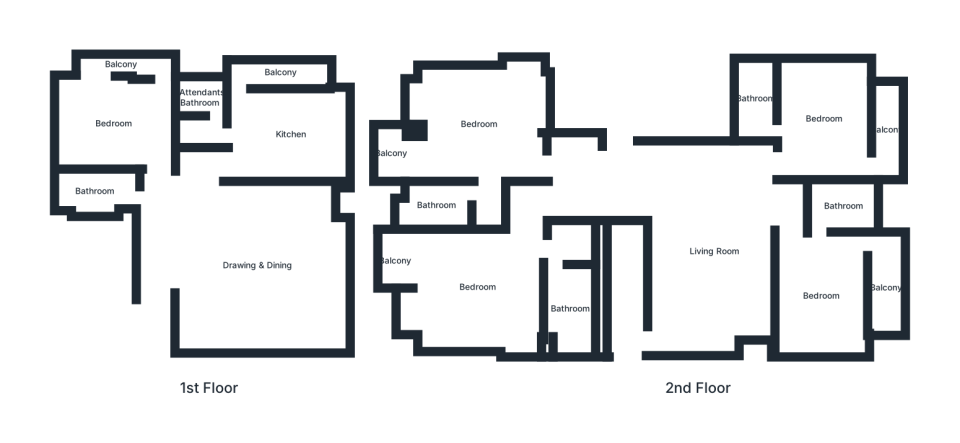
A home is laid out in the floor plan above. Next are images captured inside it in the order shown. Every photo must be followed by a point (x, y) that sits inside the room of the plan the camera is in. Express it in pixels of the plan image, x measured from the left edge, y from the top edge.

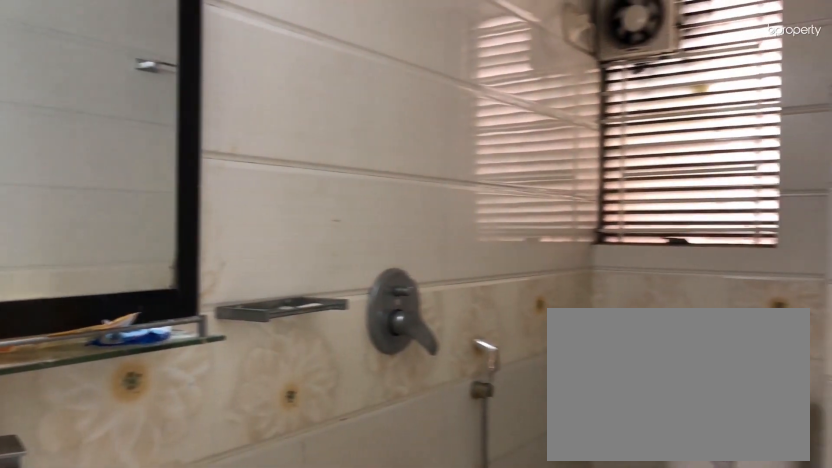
(435, 205)
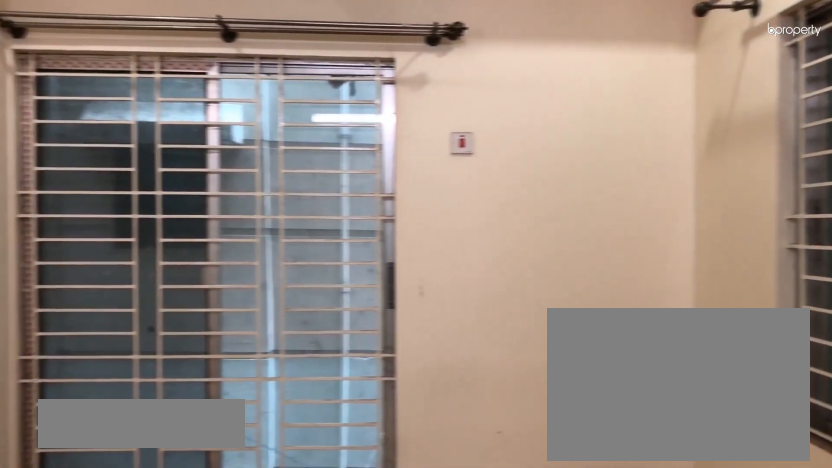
(824, 119)
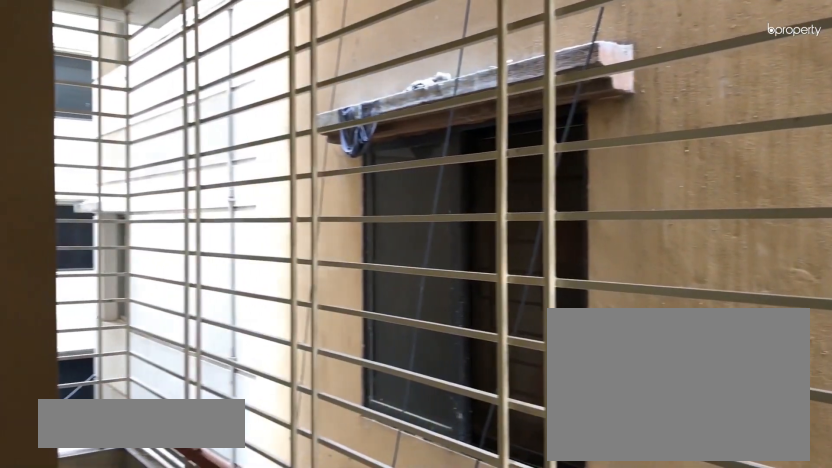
(887, 128)
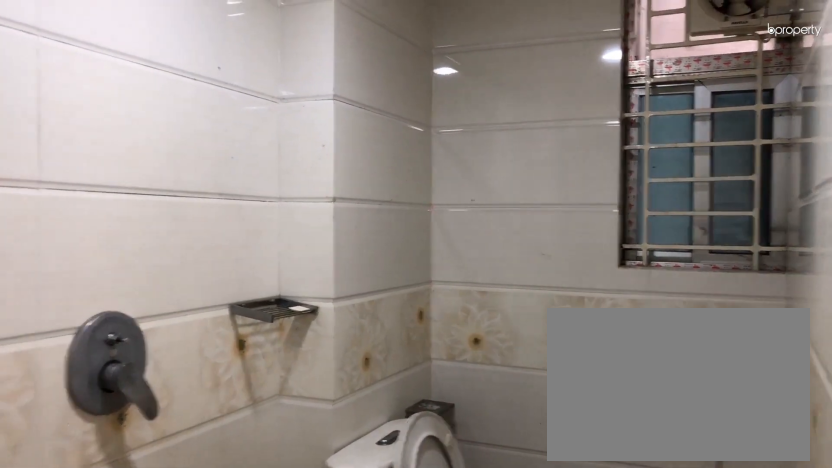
(755, 99)
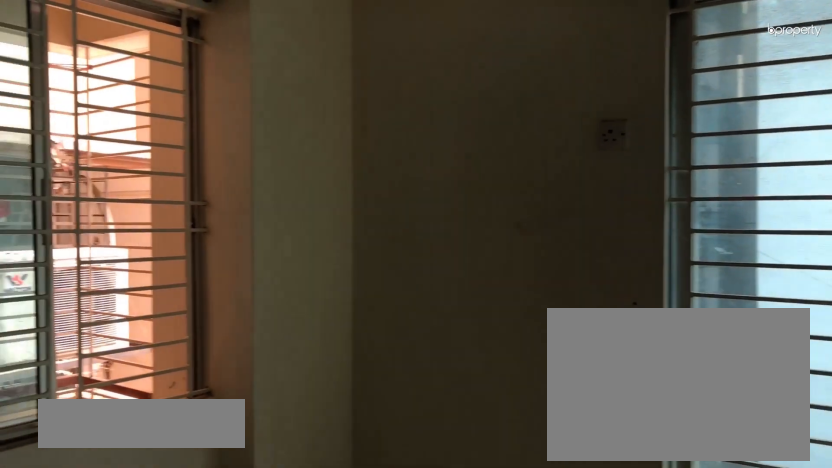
(820, 295)
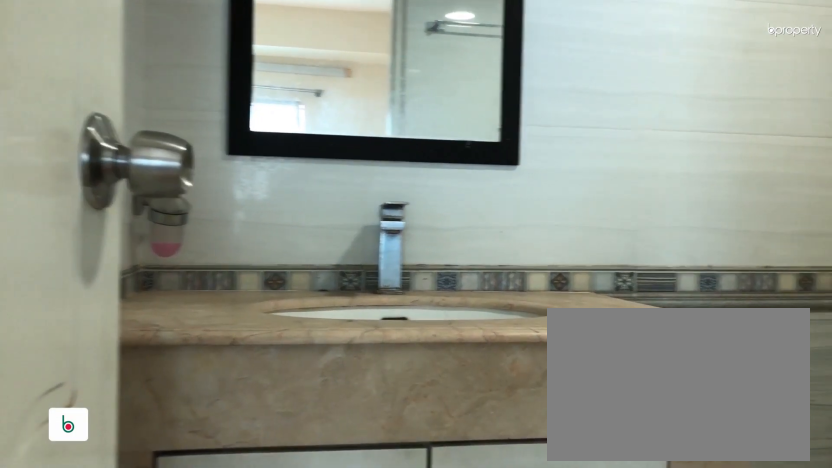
(843, 206)
